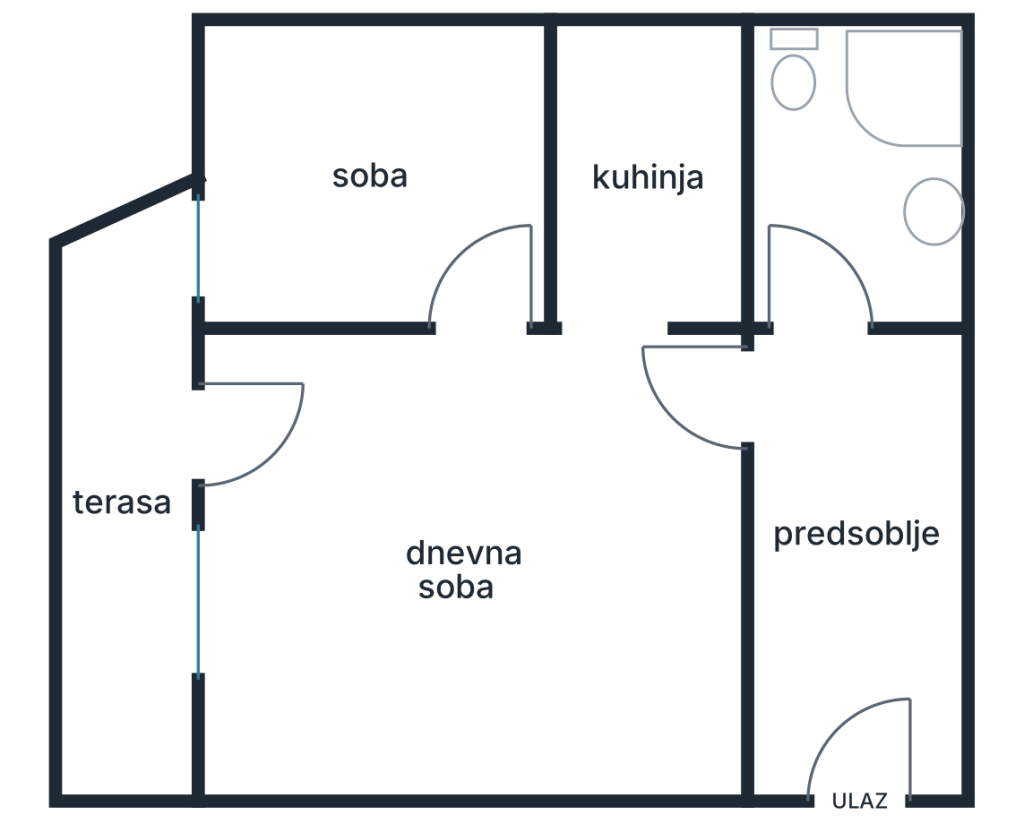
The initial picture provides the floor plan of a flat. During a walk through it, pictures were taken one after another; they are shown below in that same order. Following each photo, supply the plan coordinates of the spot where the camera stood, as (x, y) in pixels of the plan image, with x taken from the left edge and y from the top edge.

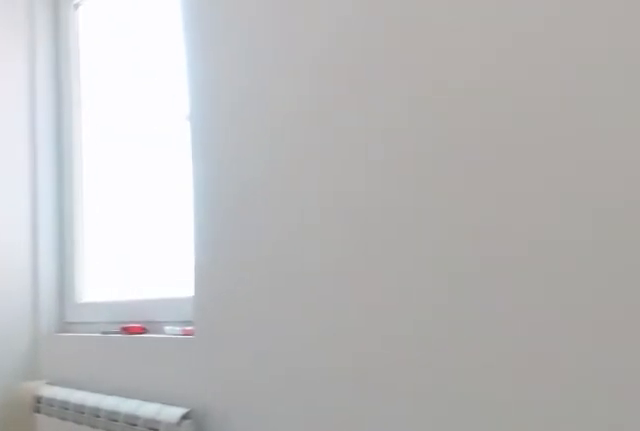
(409, 108)
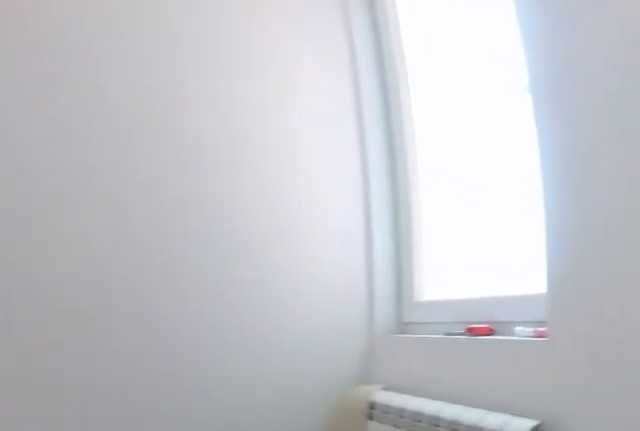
(377, 94)
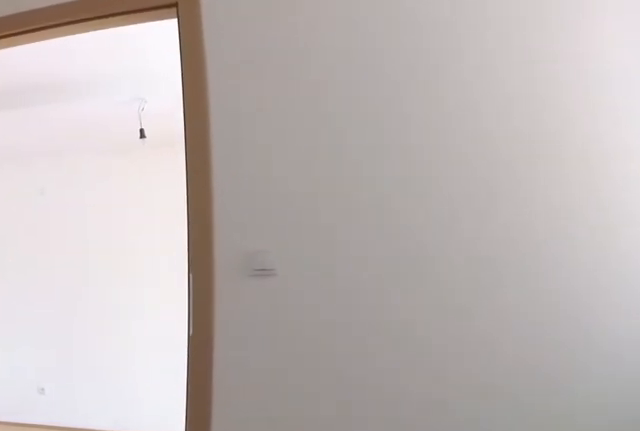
(401, 146)
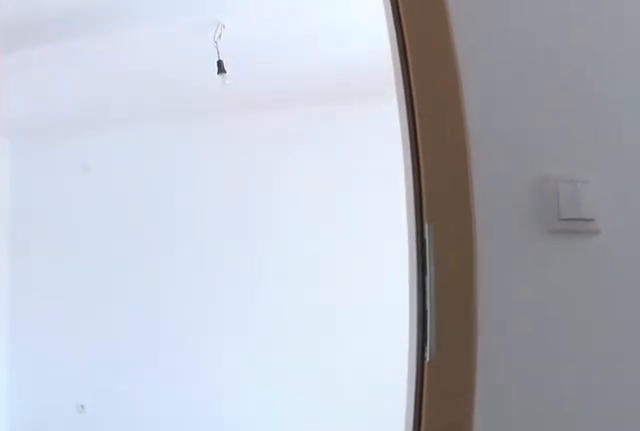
(454, 200)
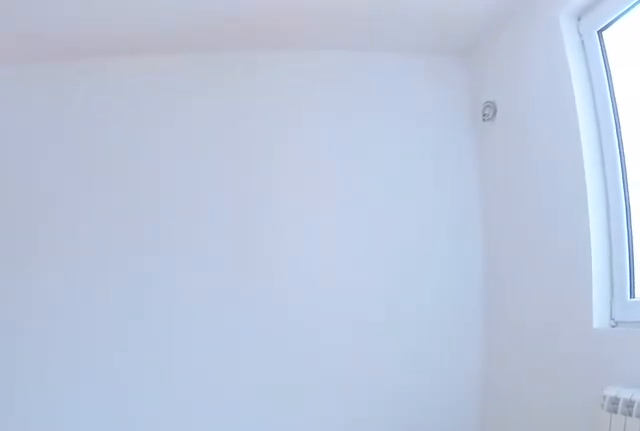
(502, 287)
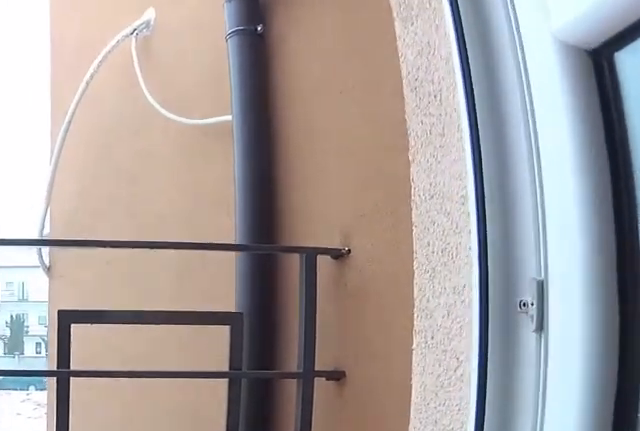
(281, 409)
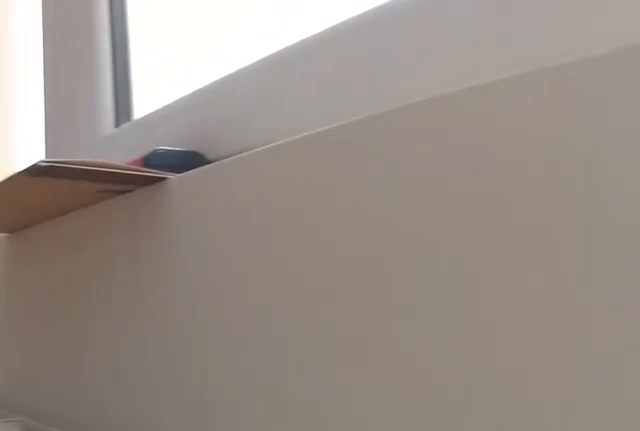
(249, 405)
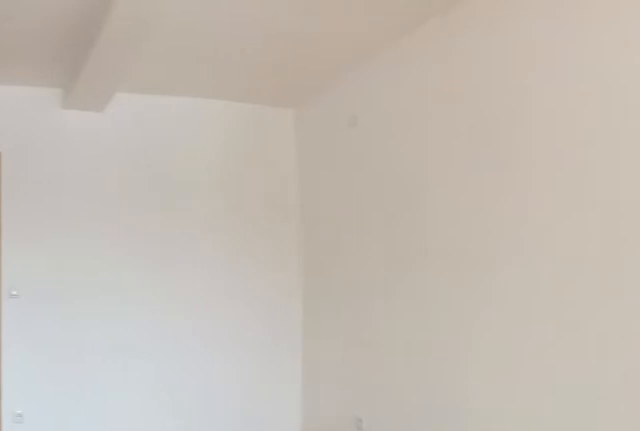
(202, 416)
